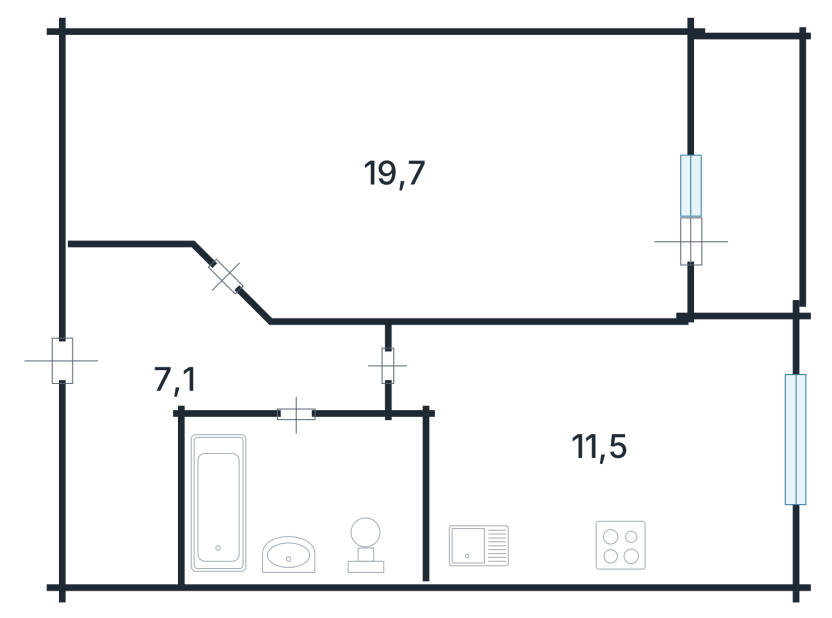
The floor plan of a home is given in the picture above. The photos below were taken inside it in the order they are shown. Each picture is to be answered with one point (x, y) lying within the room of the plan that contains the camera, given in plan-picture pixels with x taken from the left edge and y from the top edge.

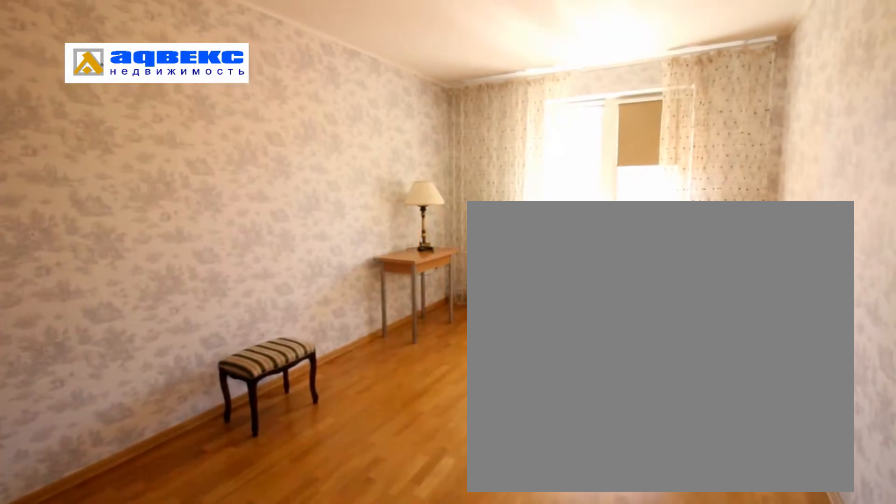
(451, 211)
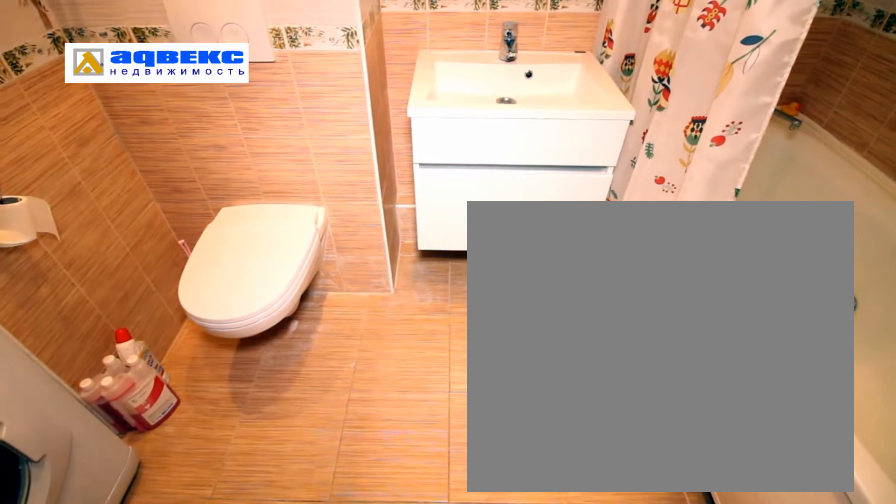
(296, 548)
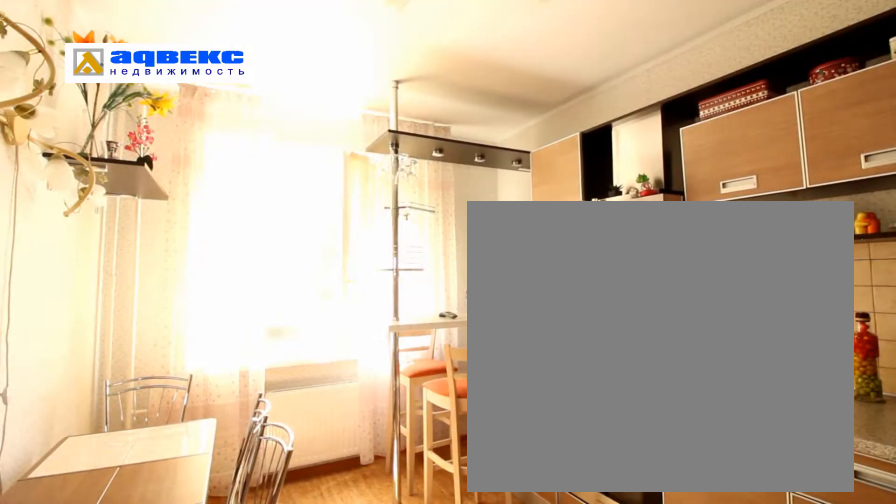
(545, 481)
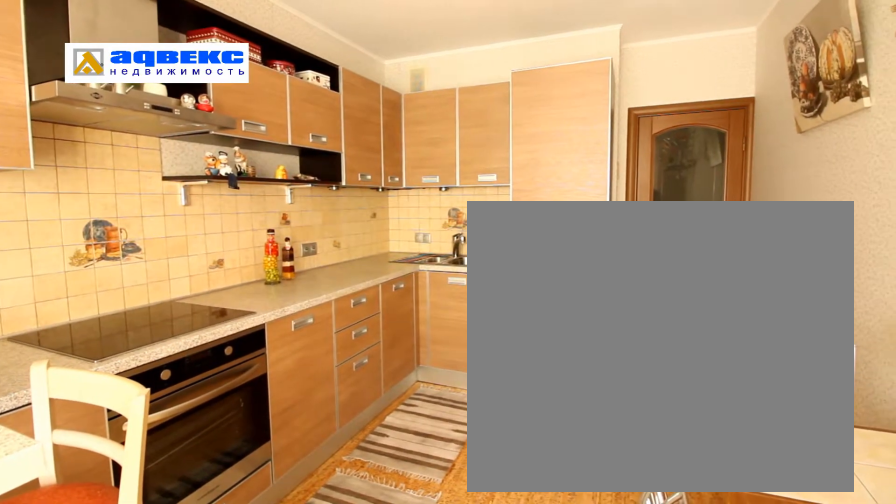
(545, 481)
